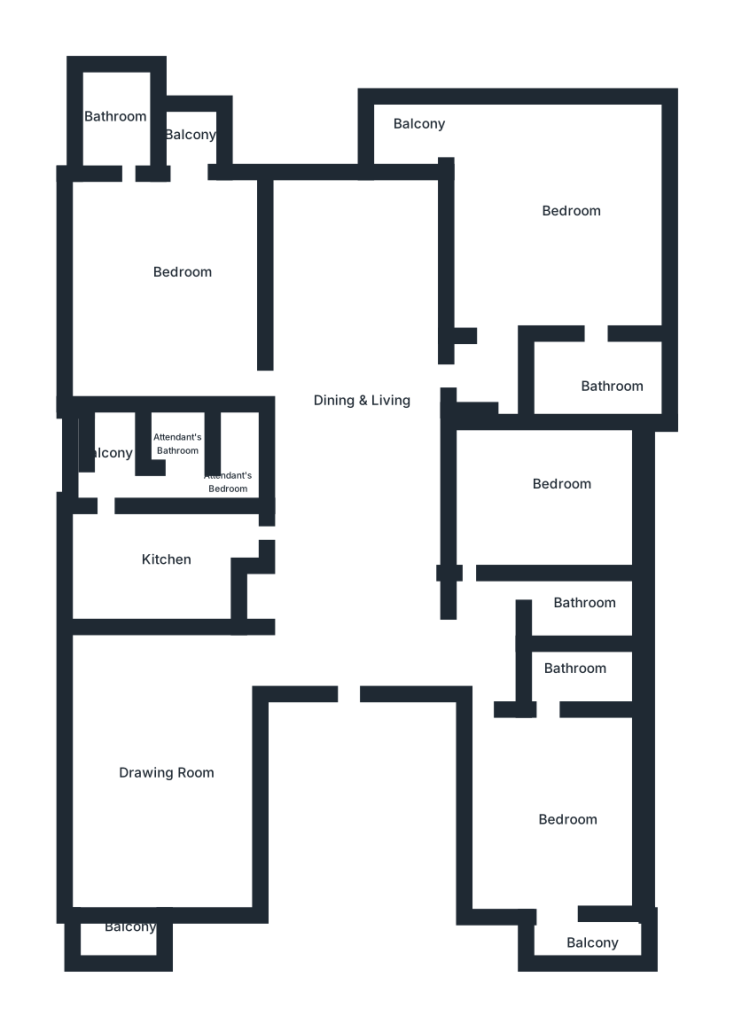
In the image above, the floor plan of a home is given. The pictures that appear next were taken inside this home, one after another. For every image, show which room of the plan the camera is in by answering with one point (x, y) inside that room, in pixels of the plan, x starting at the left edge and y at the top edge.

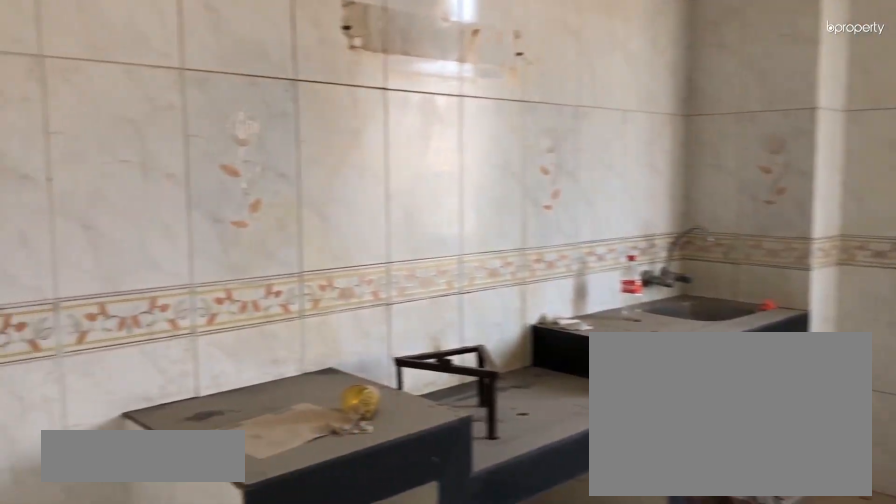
(167, 554)
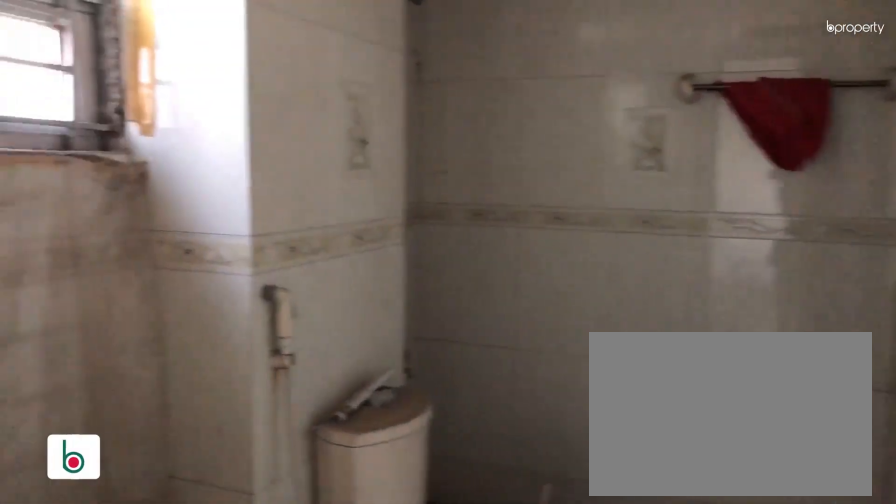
(116, 140)
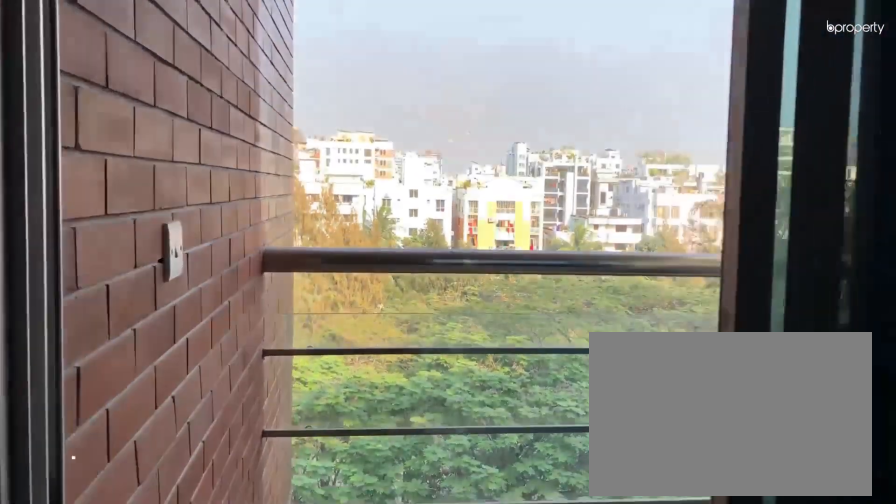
(167, 134)
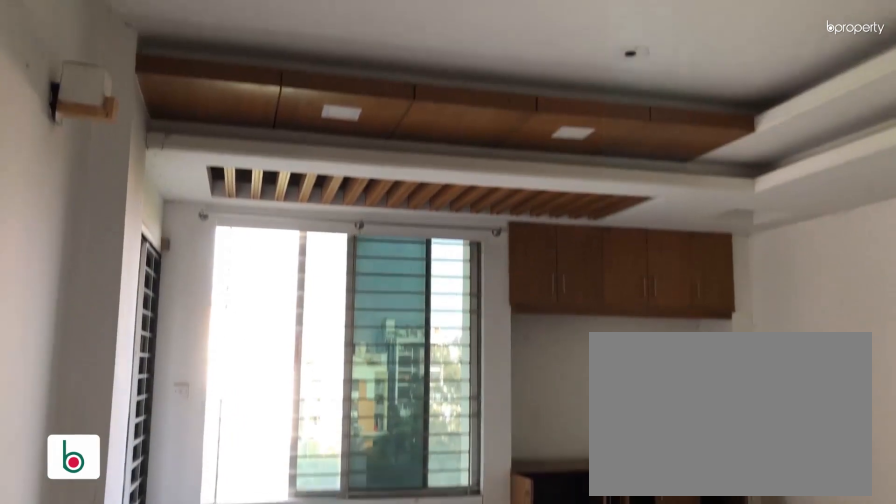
(583, 236)
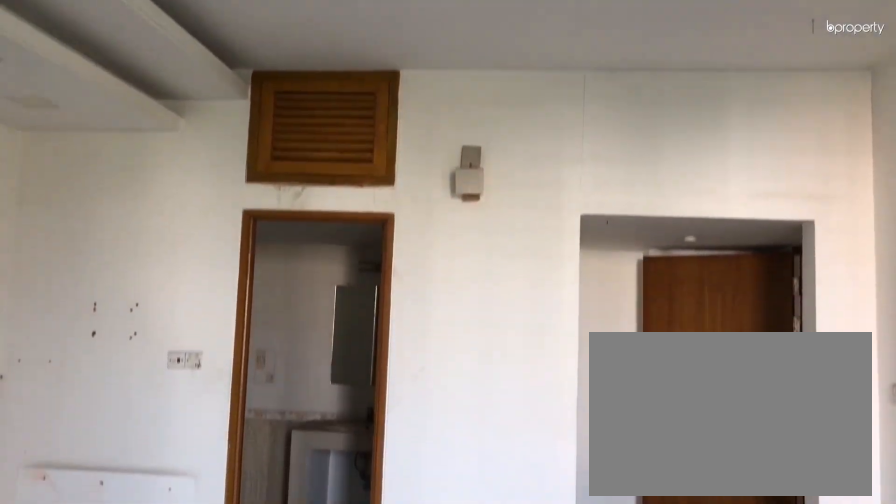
(583, 236)
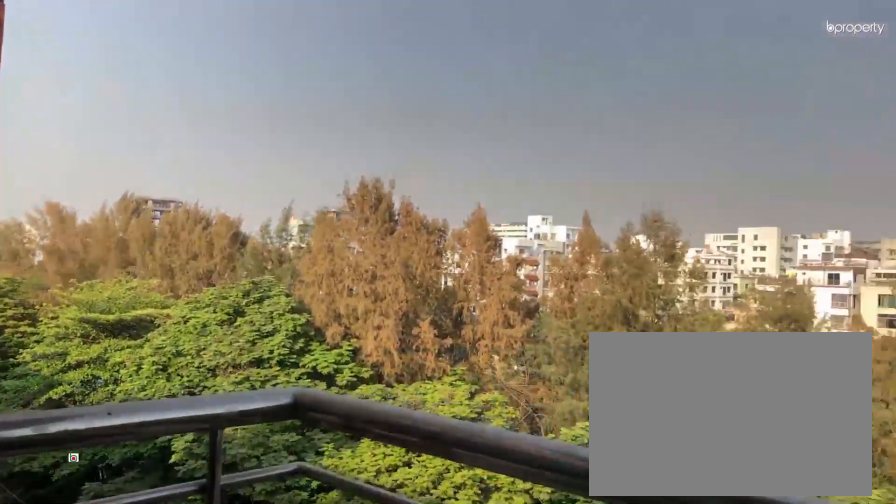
(394, 130)
